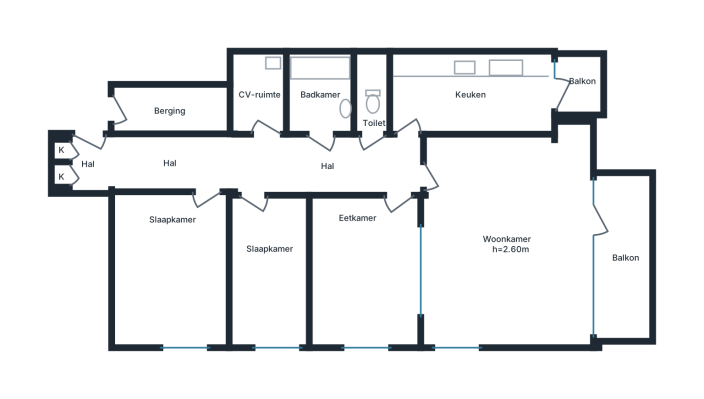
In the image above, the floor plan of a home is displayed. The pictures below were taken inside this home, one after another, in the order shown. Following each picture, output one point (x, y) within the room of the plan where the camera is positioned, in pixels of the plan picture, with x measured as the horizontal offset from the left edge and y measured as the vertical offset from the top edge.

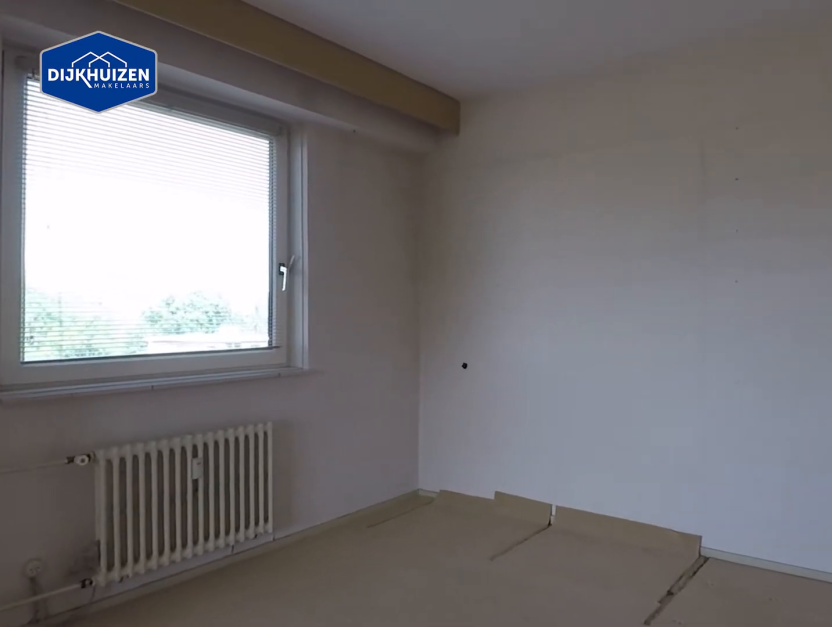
(365, 270)
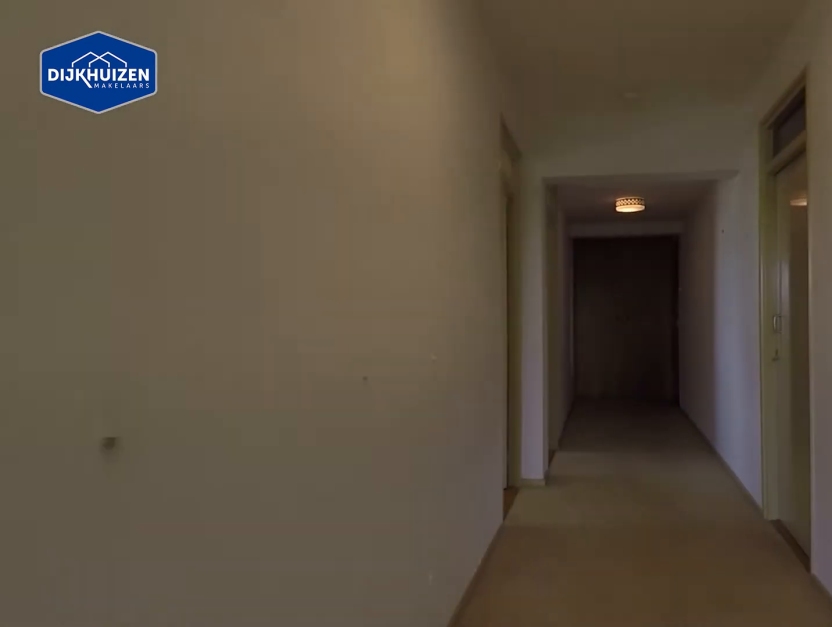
(255, 164)
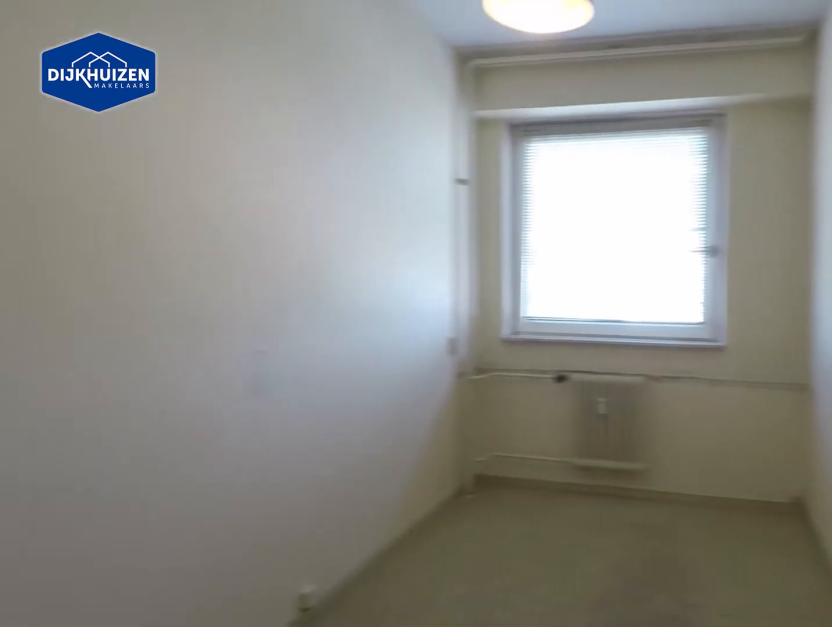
(271, 271)
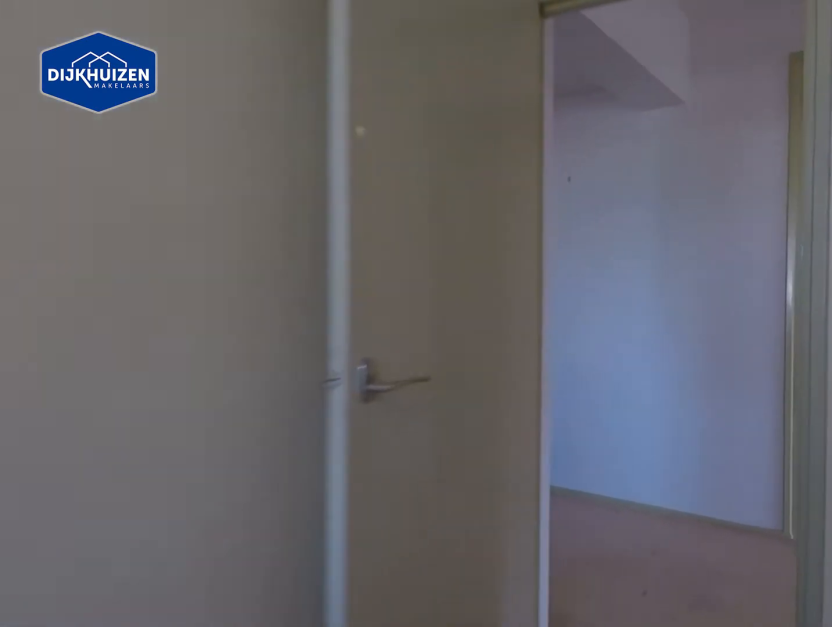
(271, 271)
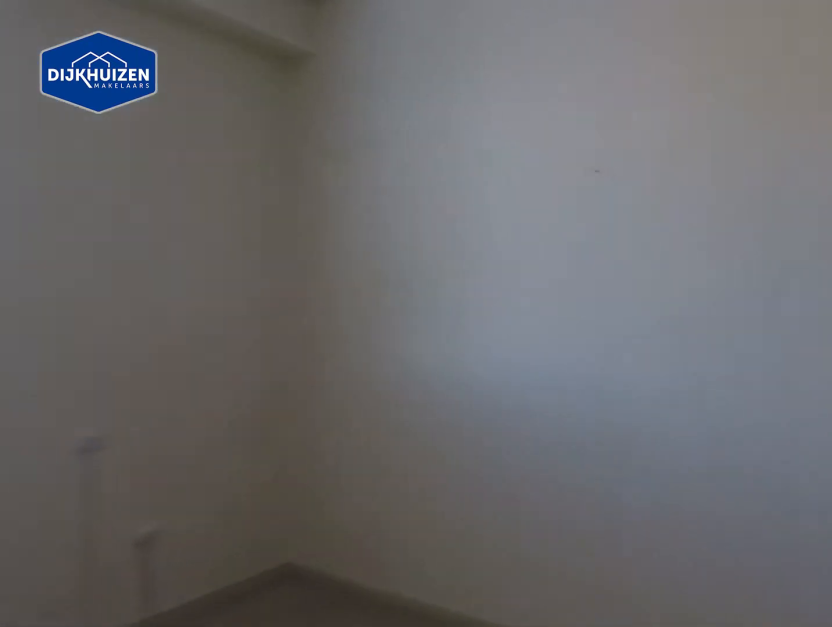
(168, 267)
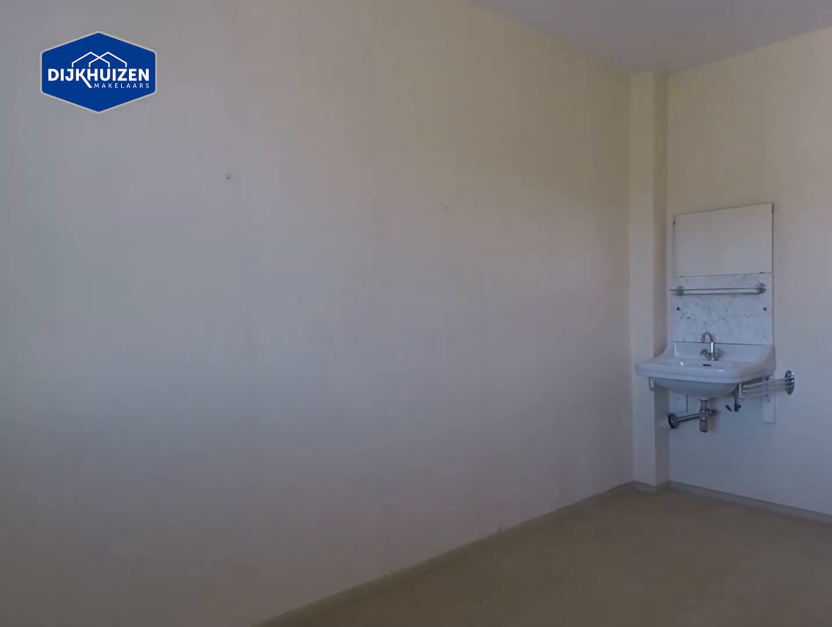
(168, 267)
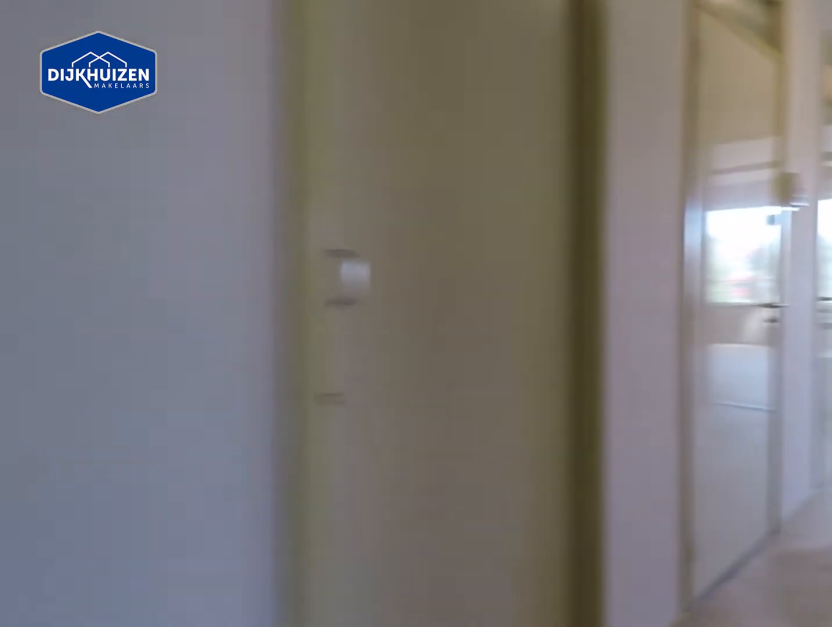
(254, 164)
